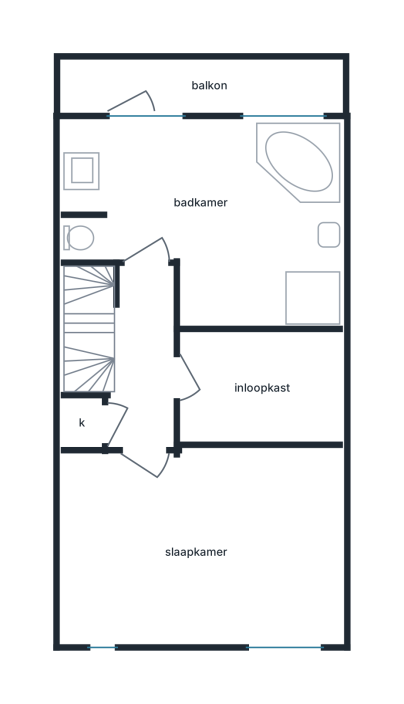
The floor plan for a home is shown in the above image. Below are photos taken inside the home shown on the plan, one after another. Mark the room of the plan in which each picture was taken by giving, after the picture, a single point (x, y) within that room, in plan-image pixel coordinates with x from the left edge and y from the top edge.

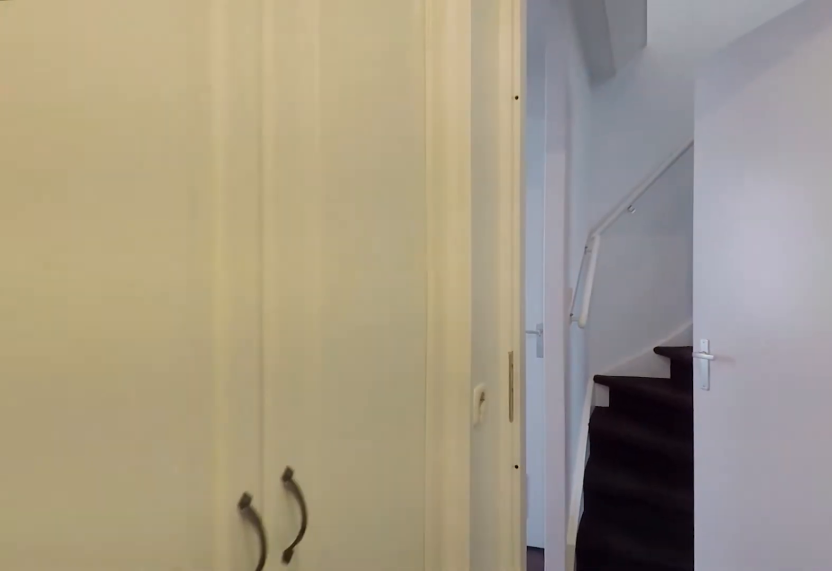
(259, 388)
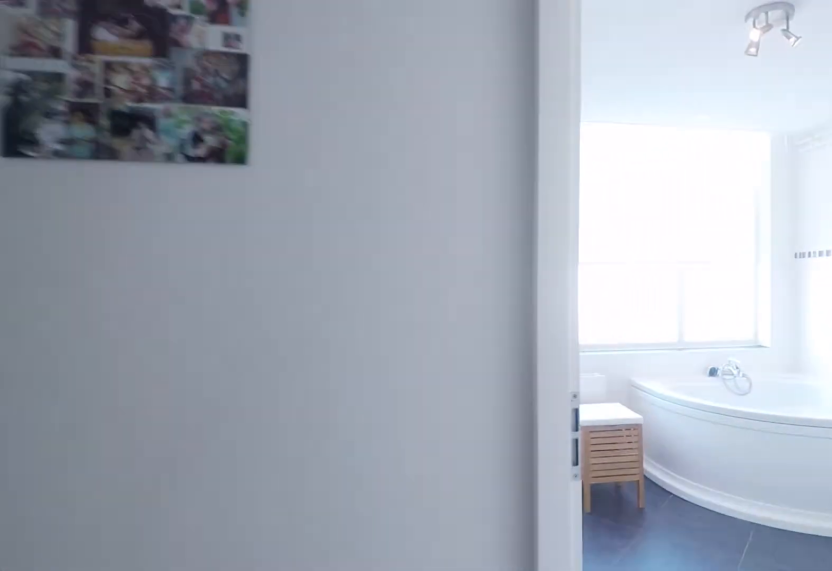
(144, 361)
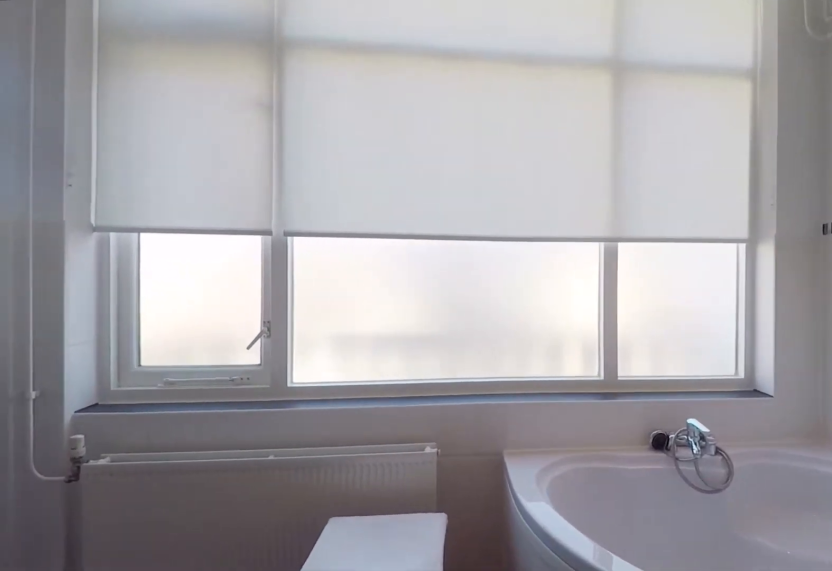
(214, 213)
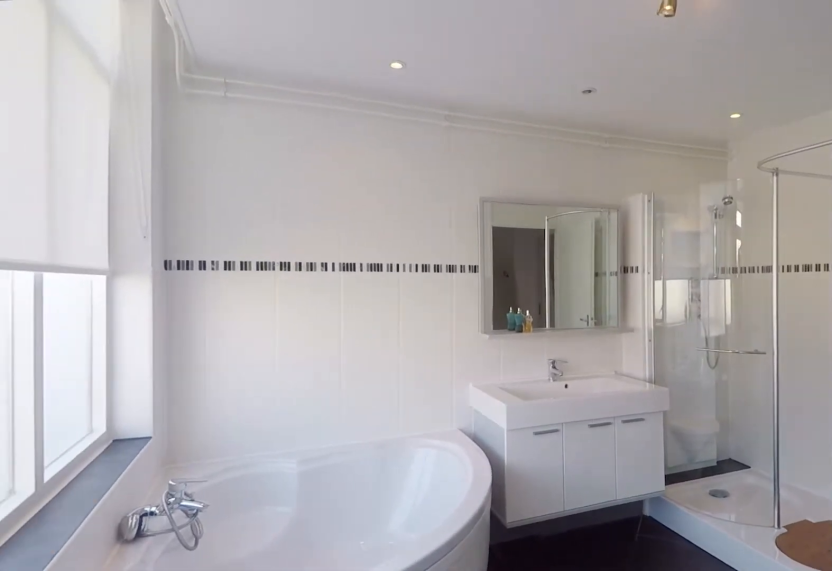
(214, 213)
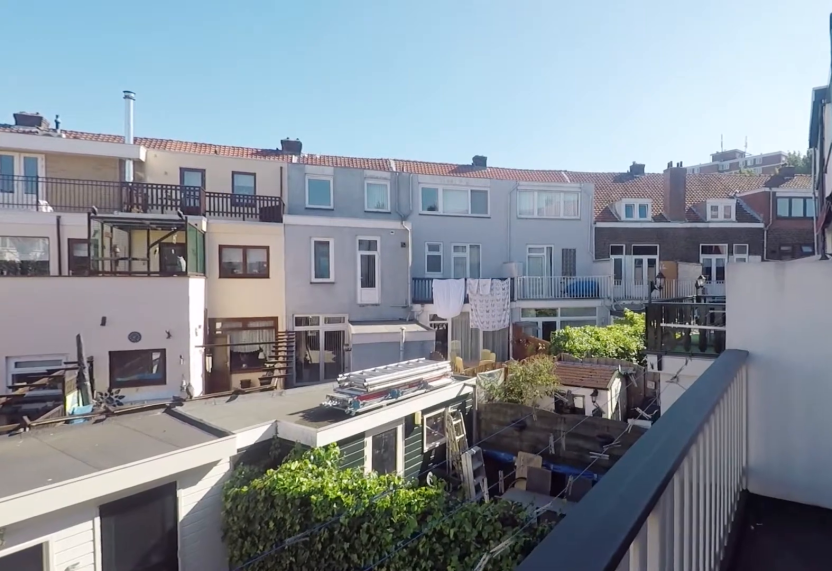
(201, 83)
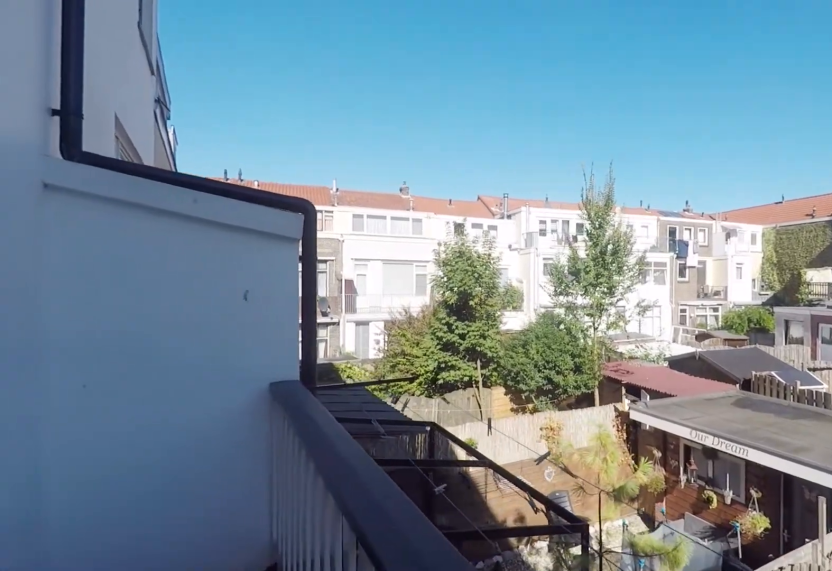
(201, 83)
